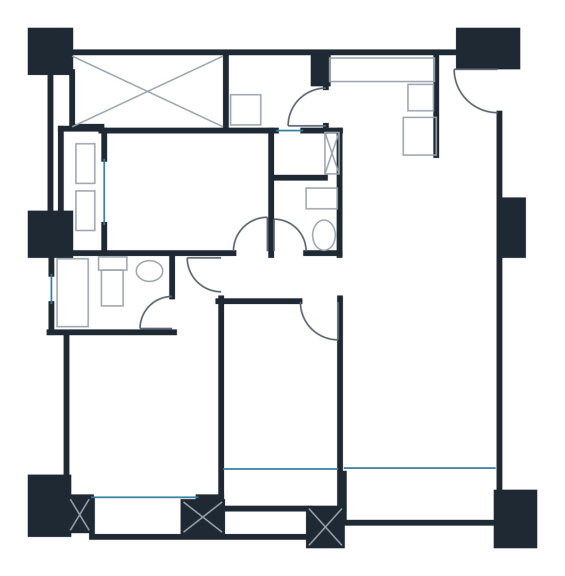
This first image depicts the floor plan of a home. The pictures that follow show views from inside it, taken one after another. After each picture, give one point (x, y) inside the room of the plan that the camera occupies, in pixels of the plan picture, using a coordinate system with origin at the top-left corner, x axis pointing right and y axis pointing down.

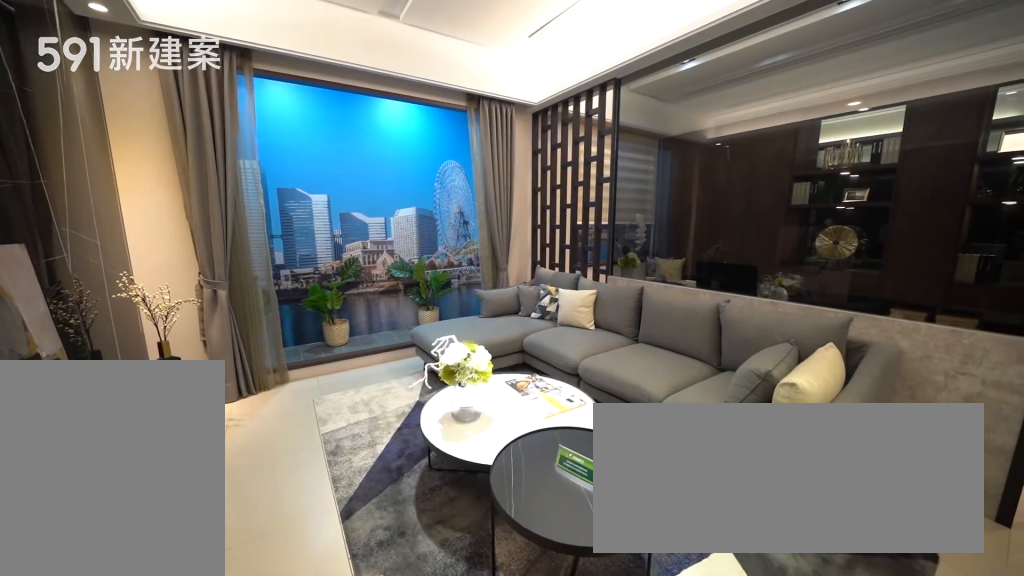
(417, 385)
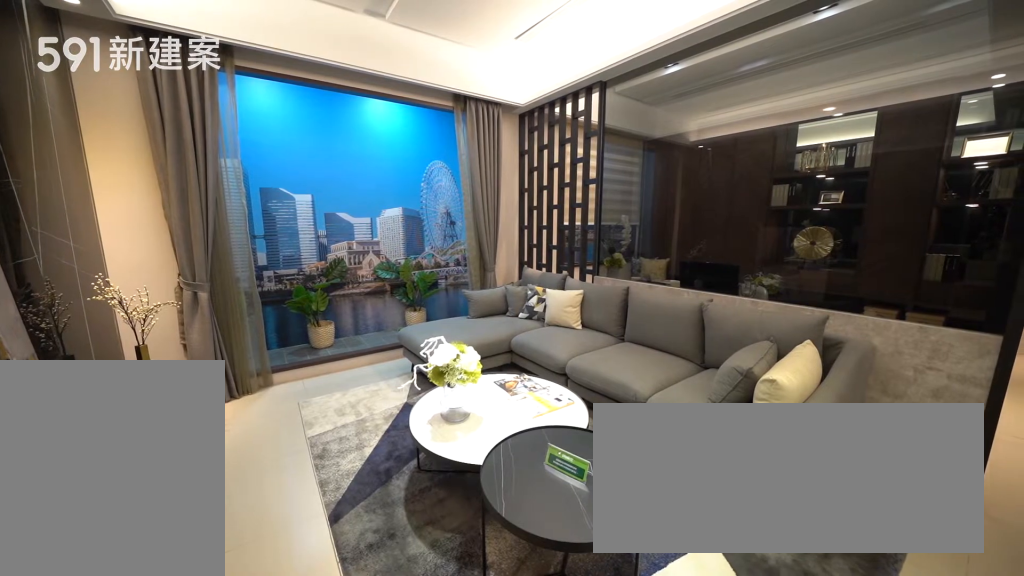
(417, 385)
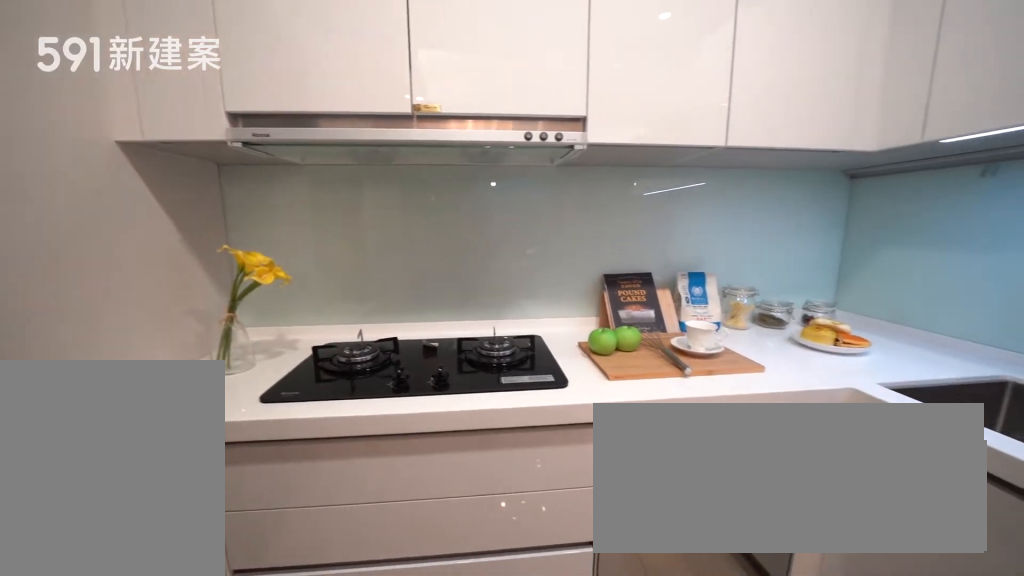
(383, 99)
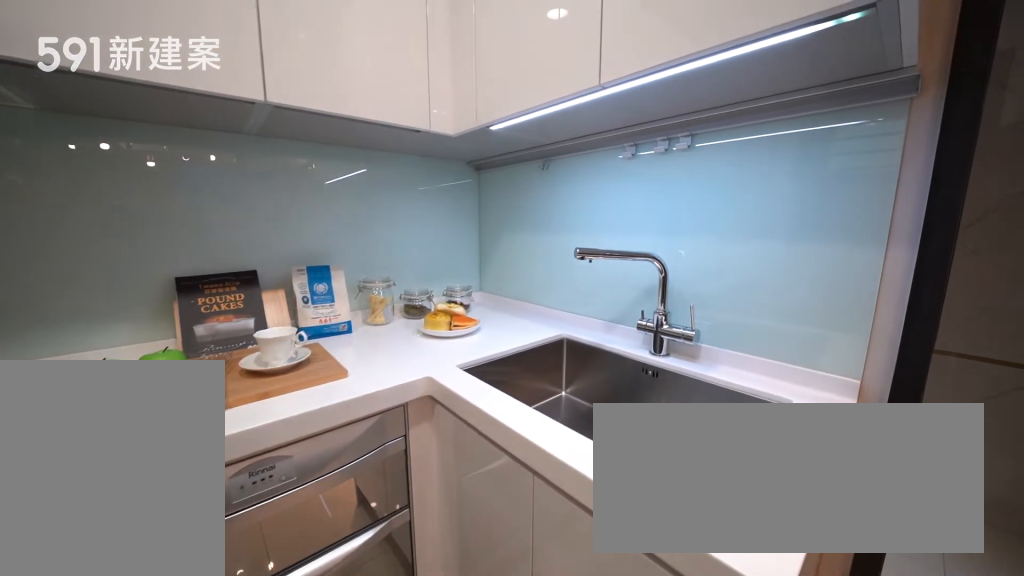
(383, 99)
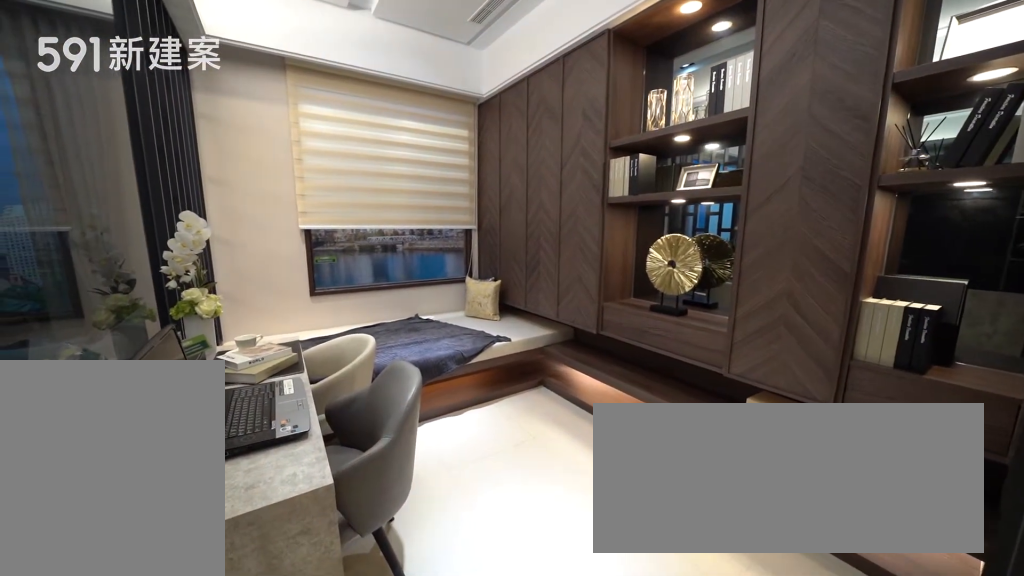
(281, 387)
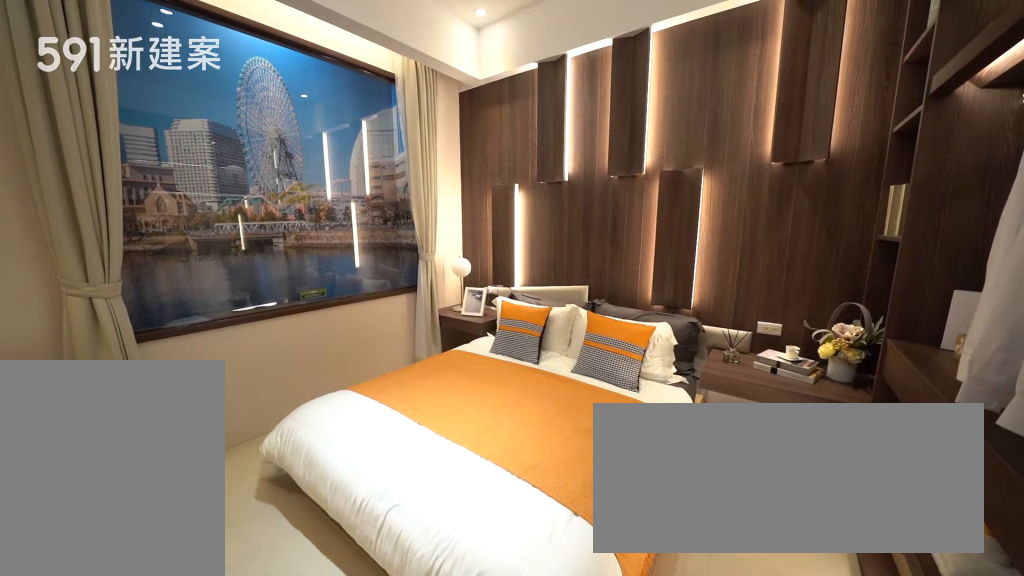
(145, 419)
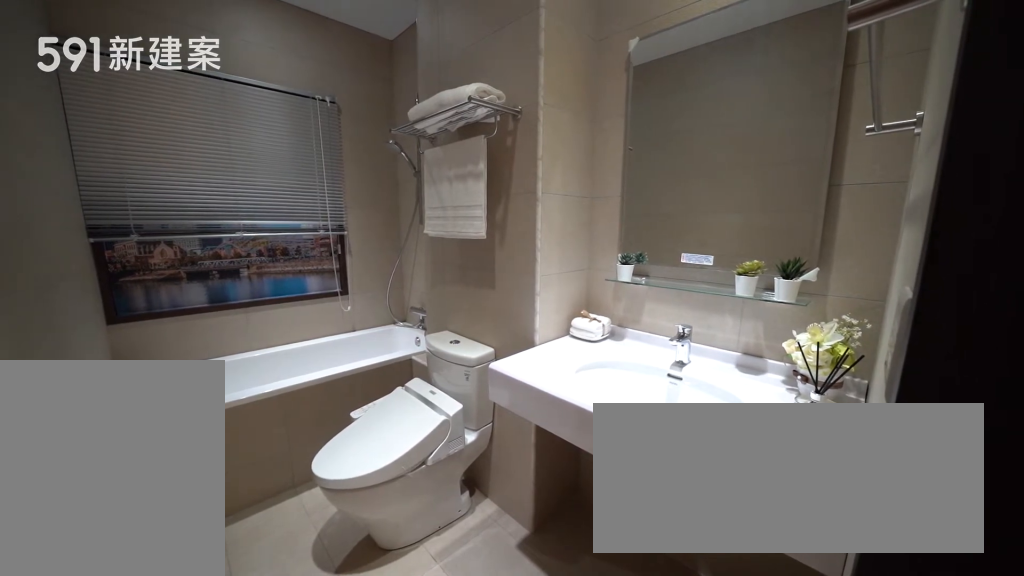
(112, 294)
